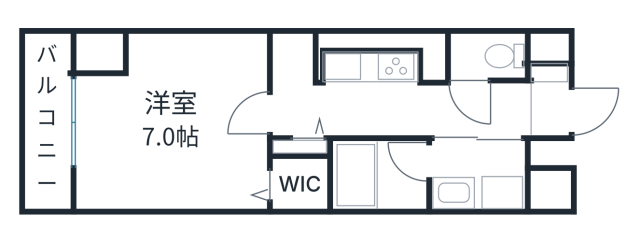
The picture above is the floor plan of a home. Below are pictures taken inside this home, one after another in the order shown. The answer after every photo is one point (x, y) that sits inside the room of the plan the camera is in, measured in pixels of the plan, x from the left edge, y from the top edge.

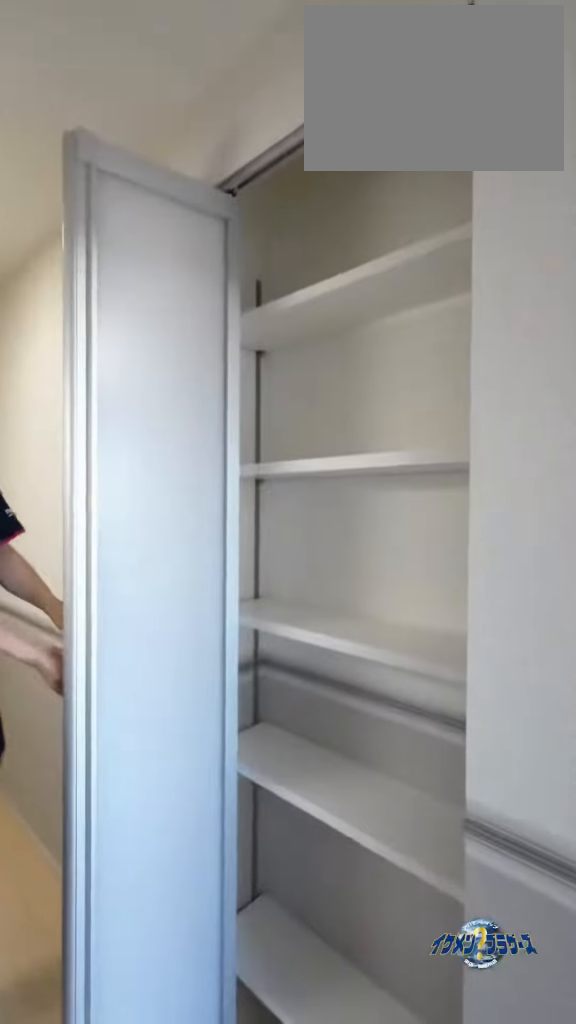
(296, 62)
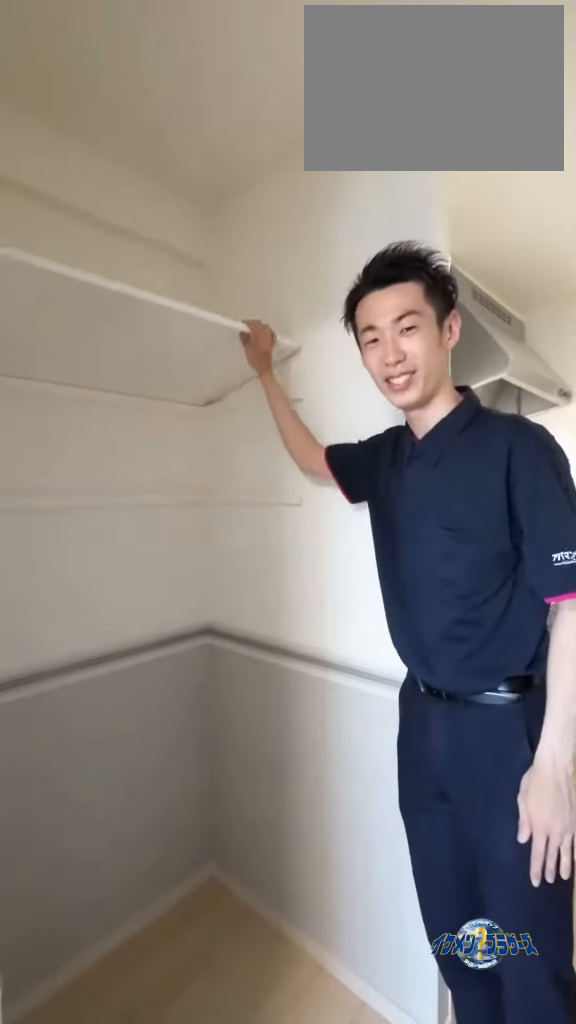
(296, 62)
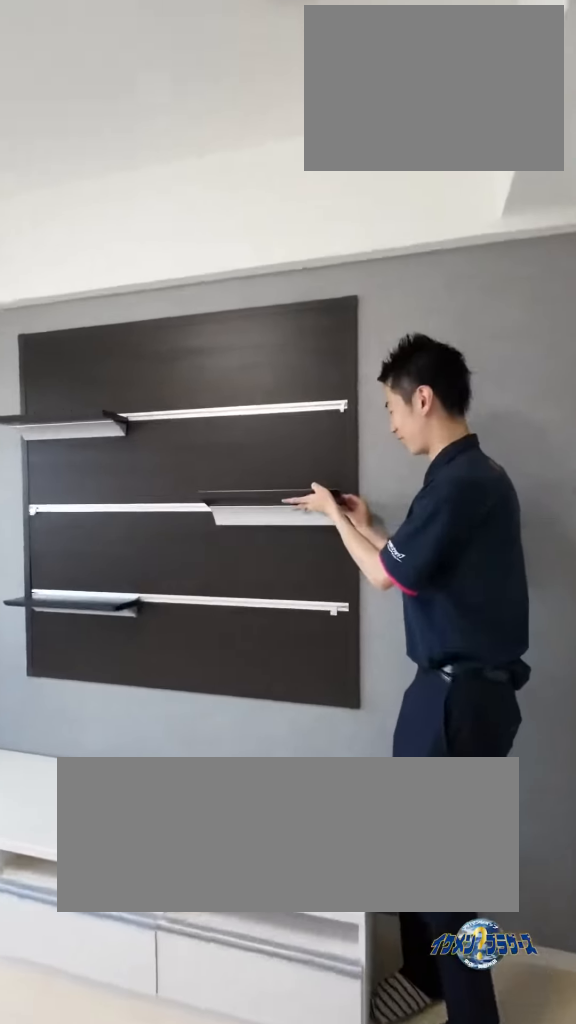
(196, 53)
